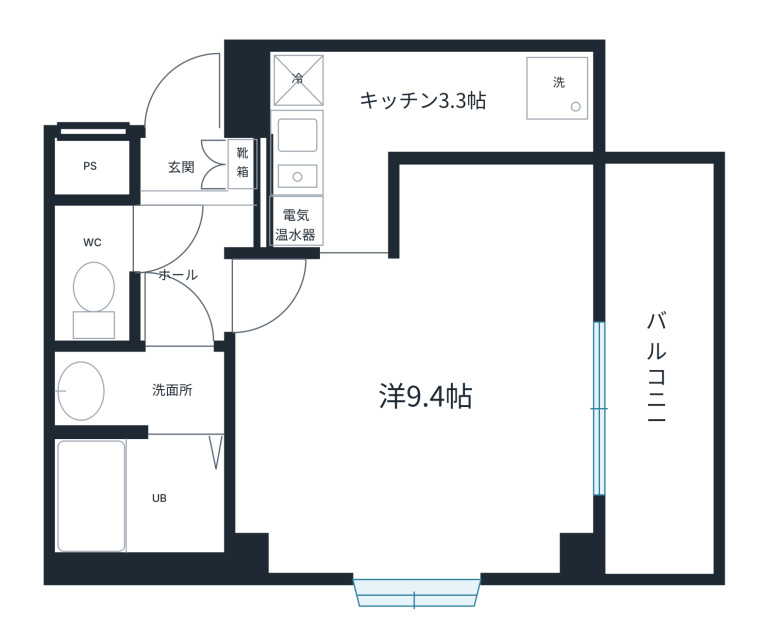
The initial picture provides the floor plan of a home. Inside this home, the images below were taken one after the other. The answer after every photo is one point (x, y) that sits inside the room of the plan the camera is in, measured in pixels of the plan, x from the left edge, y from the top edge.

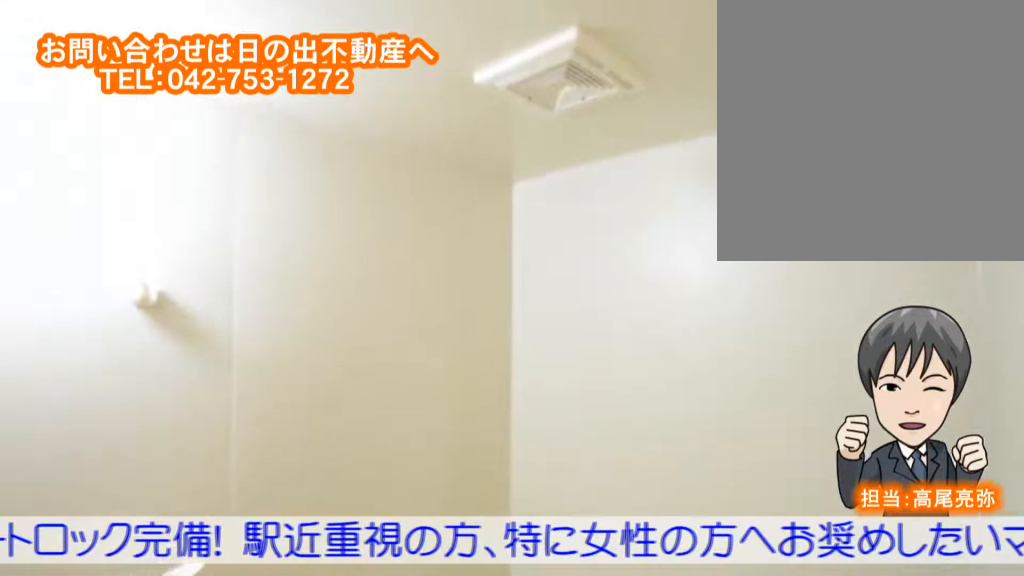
(127, 489)
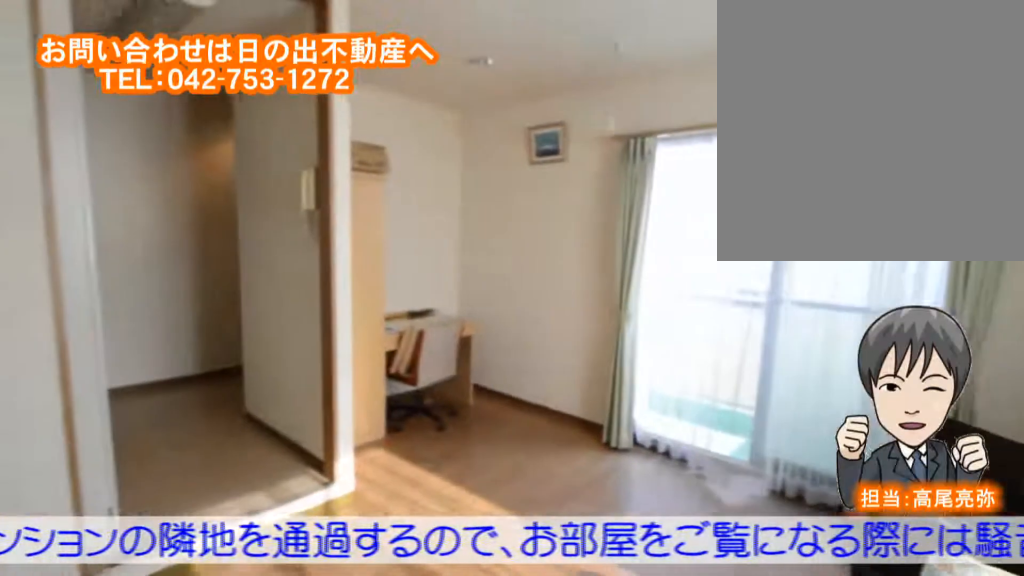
(435, 440)
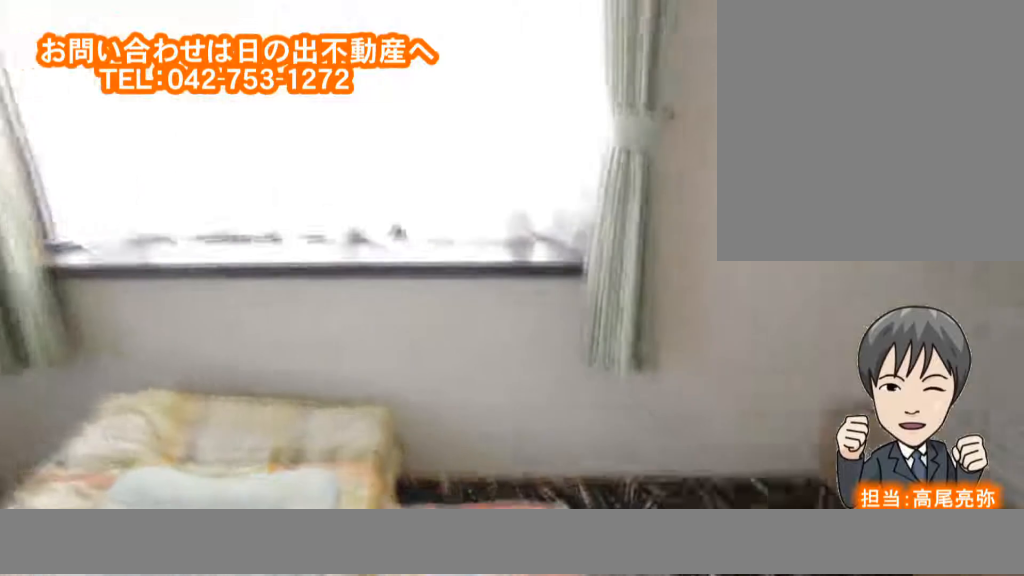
(435, 441)
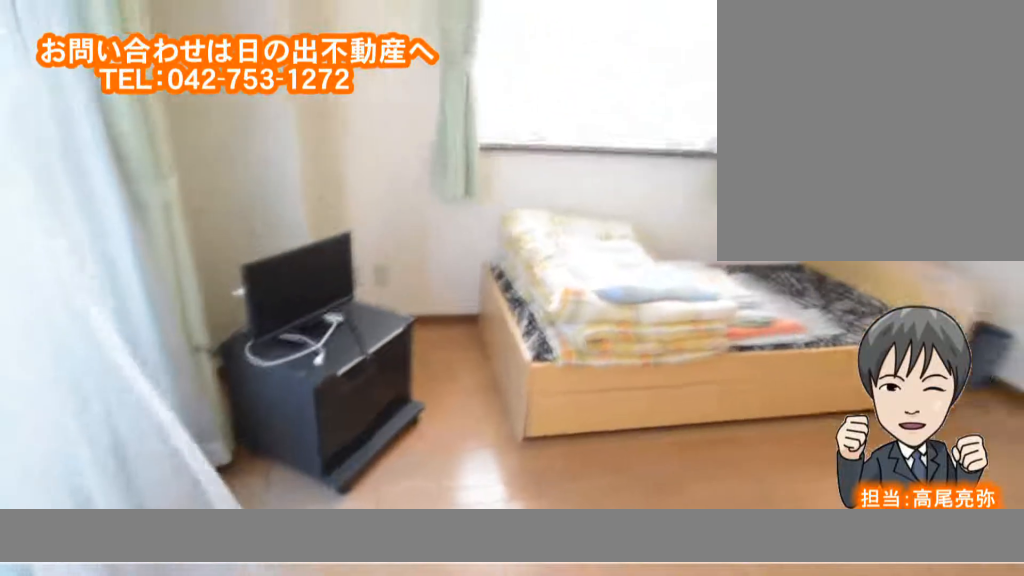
(435, 440)
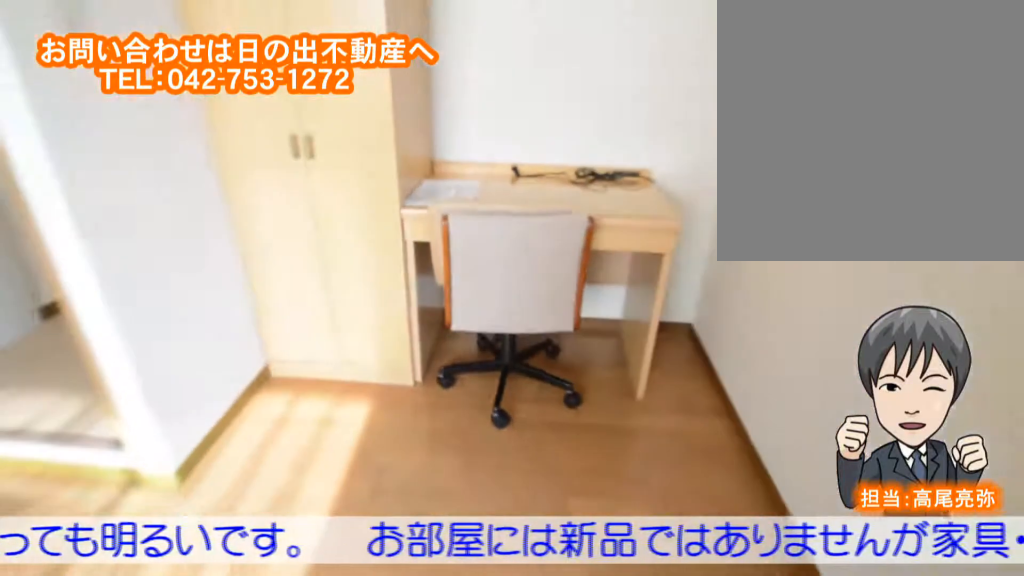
(434, 439)
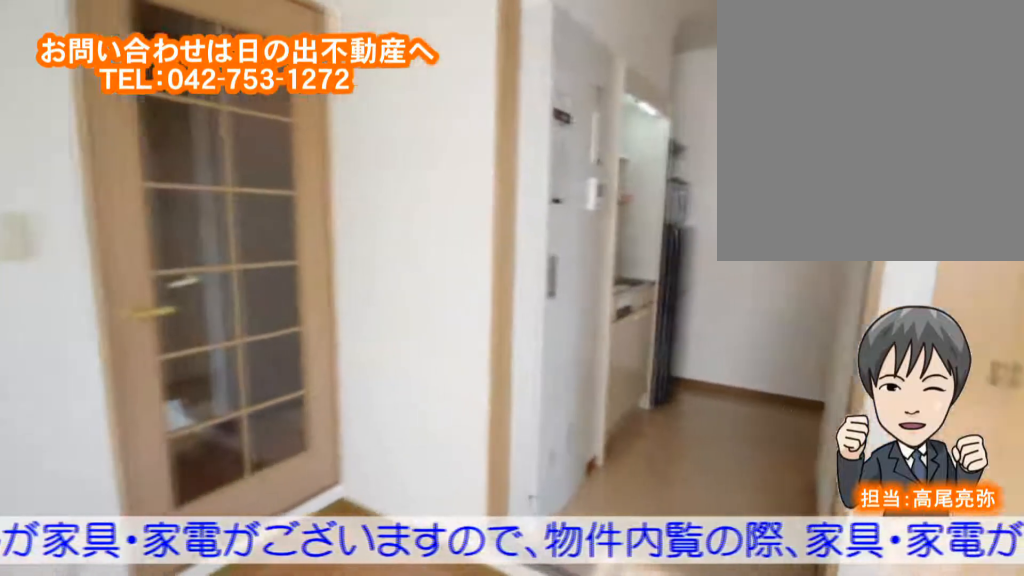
(435, 440)
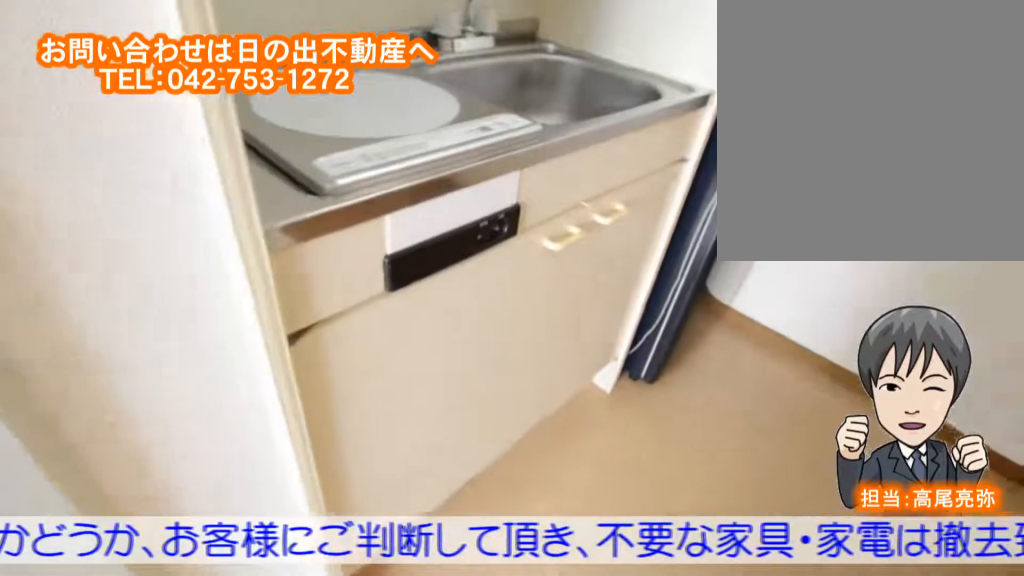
(384, 112)
